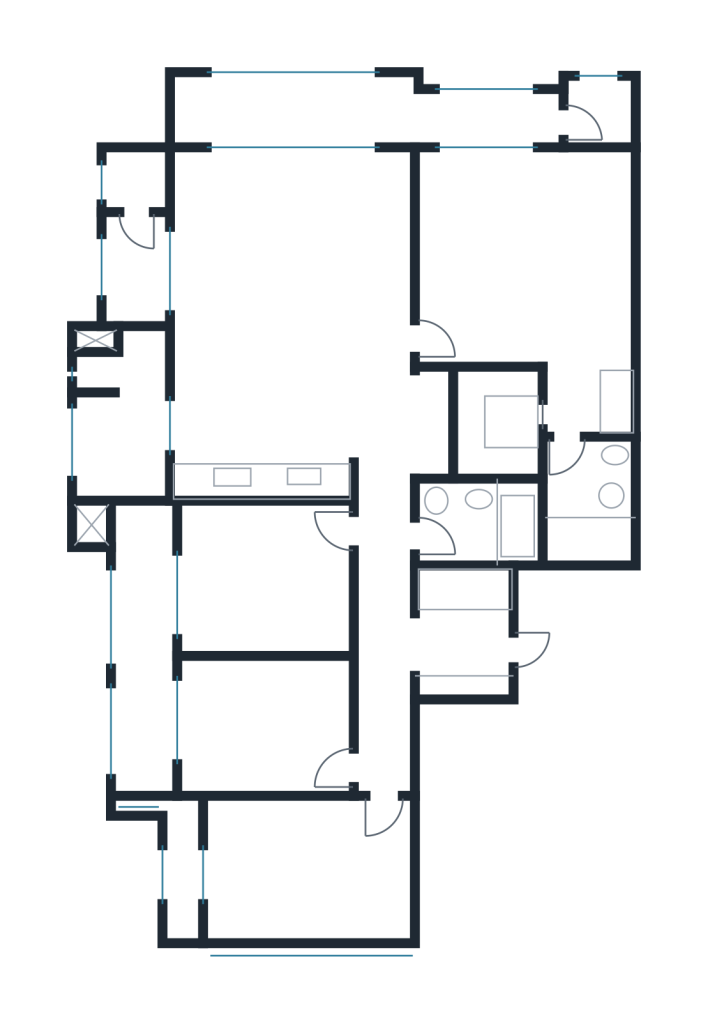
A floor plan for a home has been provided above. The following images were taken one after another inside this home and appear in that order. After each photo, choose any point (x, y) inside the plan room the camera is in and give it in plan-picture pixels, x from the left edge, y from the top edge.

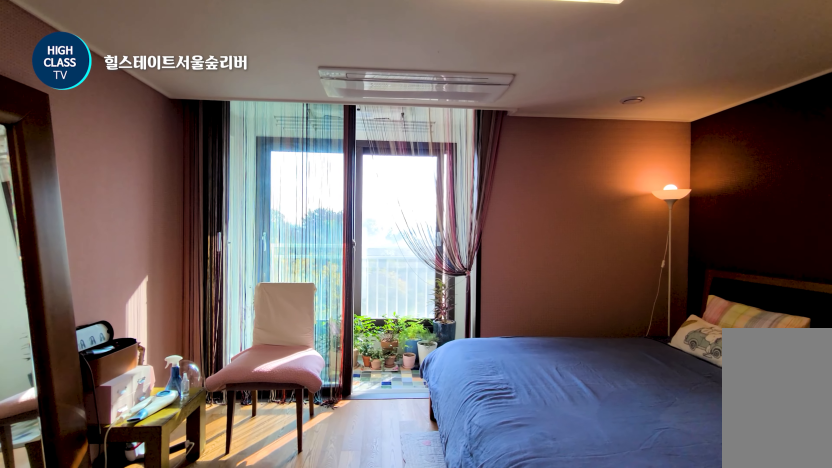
(526, 228)
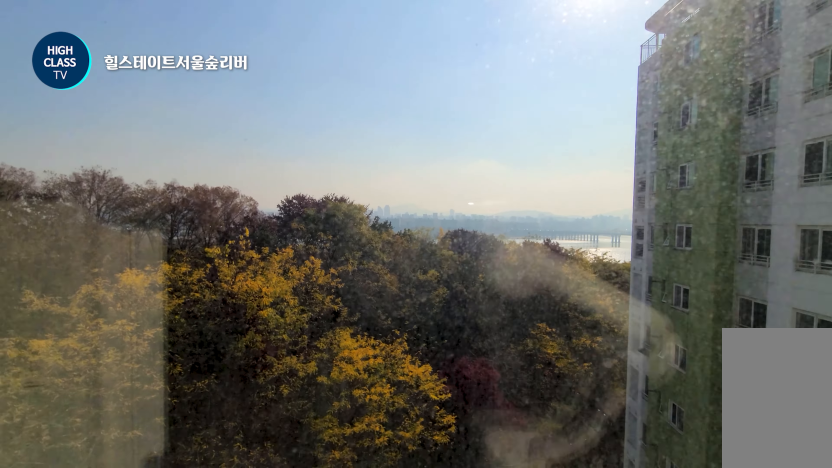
(526, 228)
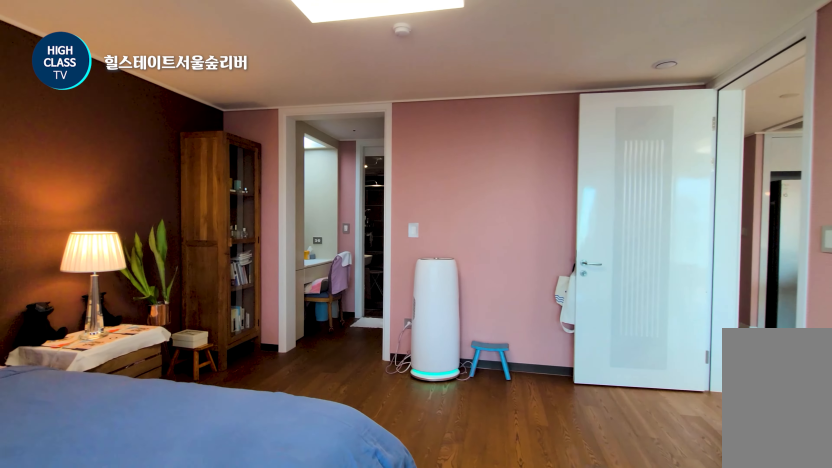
(526, 228)
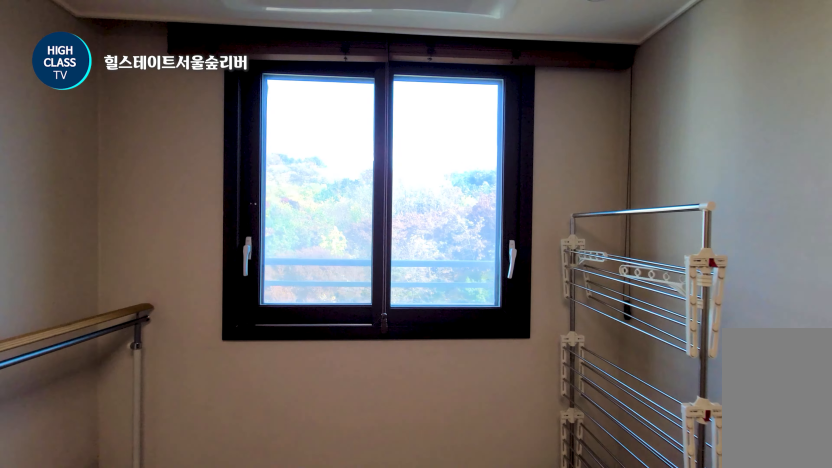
(232, 727)
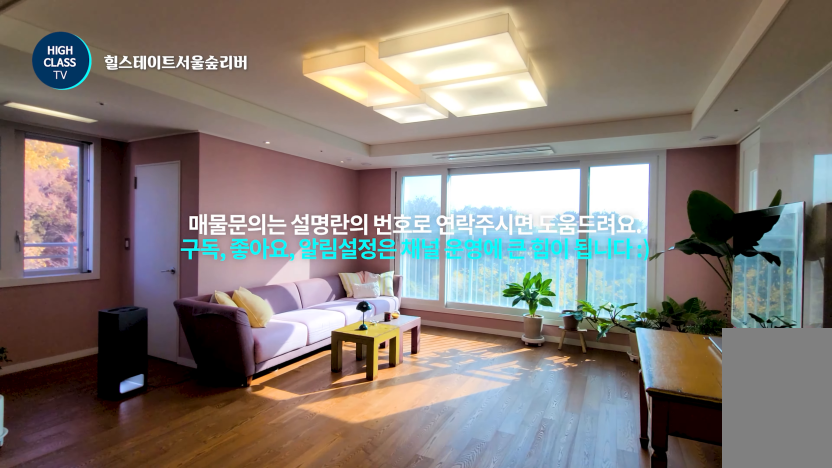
(292, 300)
